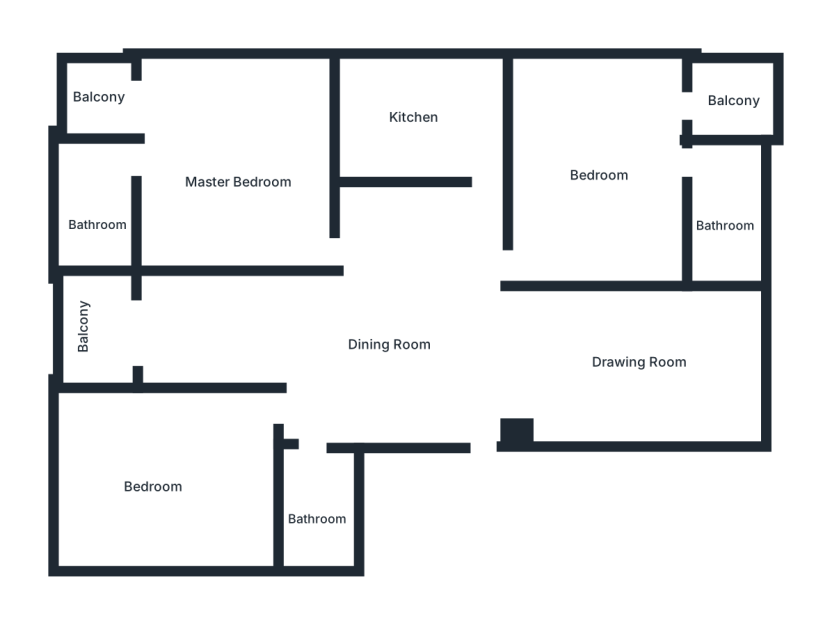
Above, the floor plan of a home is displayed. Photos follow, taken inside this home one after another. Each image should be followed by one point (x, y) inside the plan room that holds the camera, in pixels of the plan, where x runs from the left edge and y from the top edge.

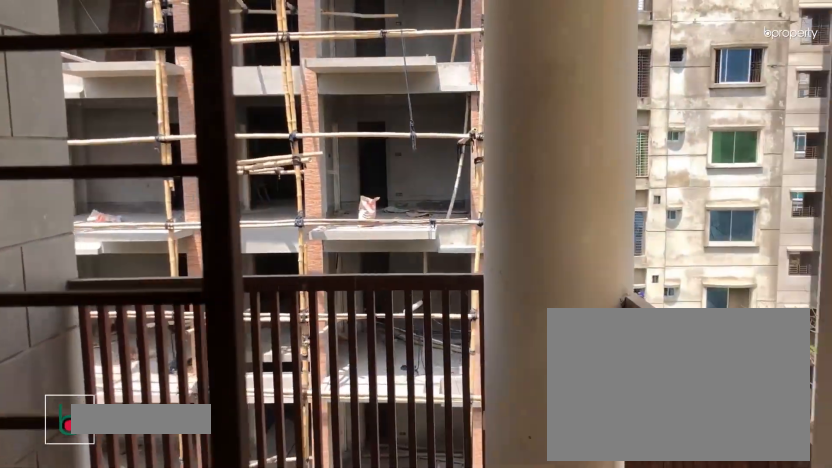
(106, 97)
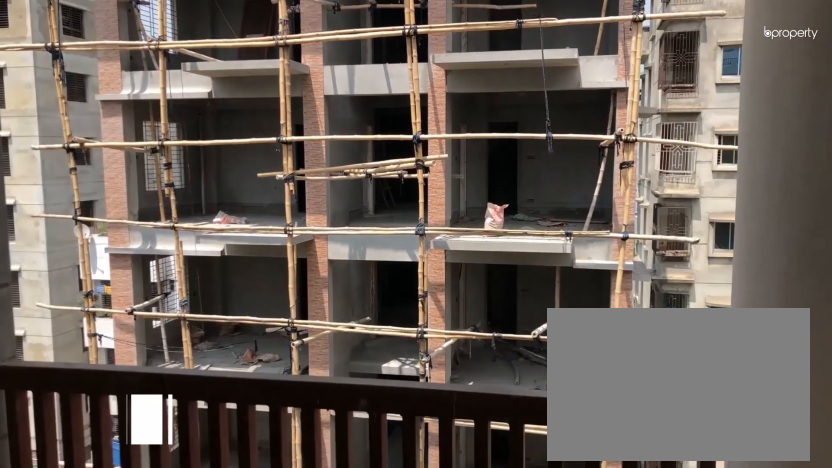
(106, 97)
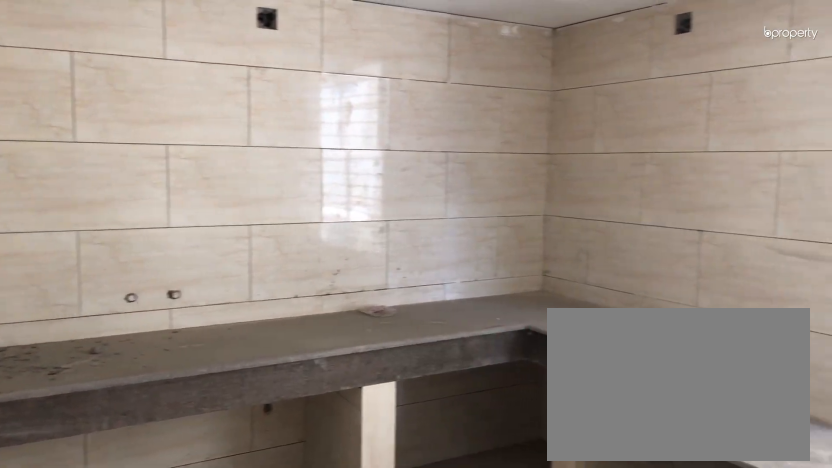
(408, 112)
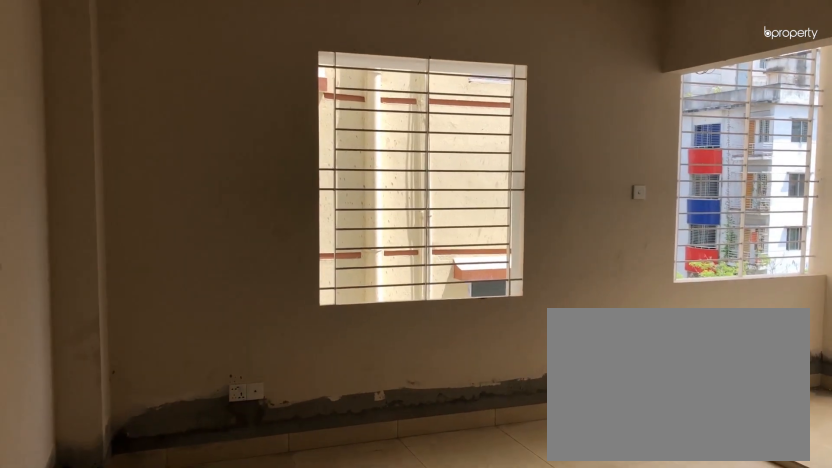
(598, 160)
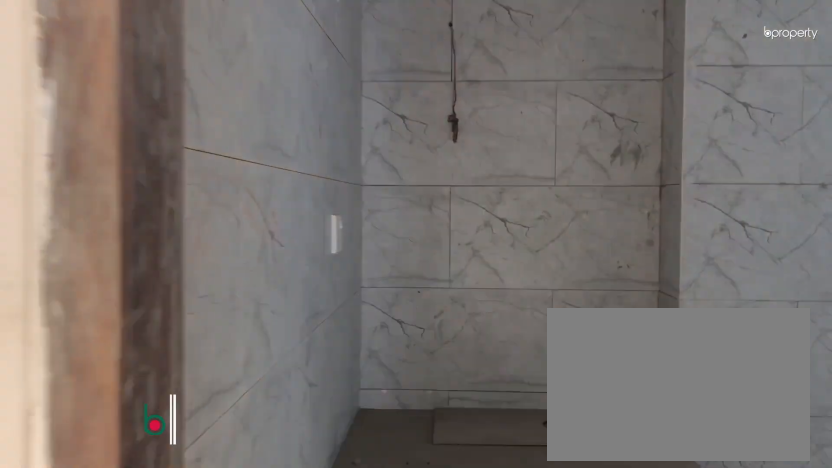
(719, 216)
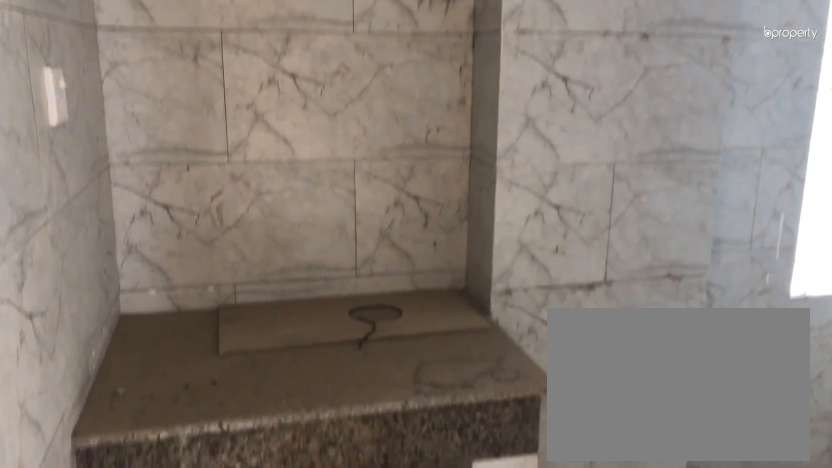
(719, 216)
